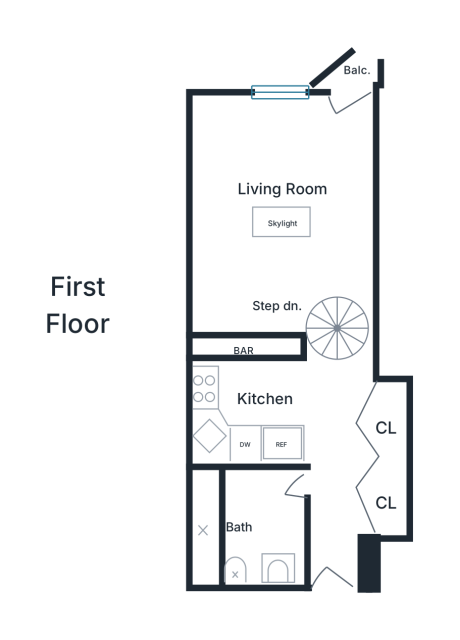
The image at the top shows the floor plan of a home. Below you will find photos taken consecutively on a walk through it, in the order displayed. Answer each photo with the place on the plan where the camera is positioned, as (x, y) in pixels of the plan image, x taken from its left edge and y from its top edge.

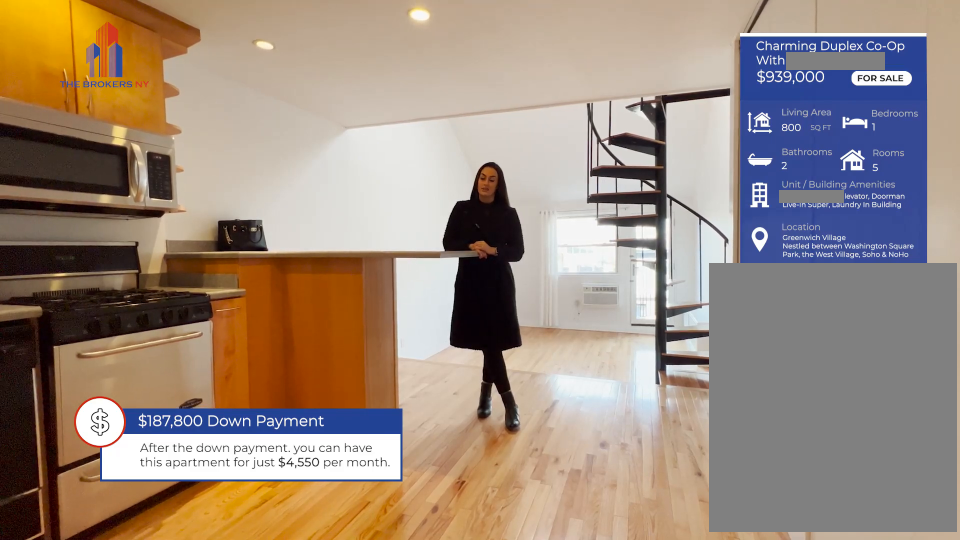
(339, 491)
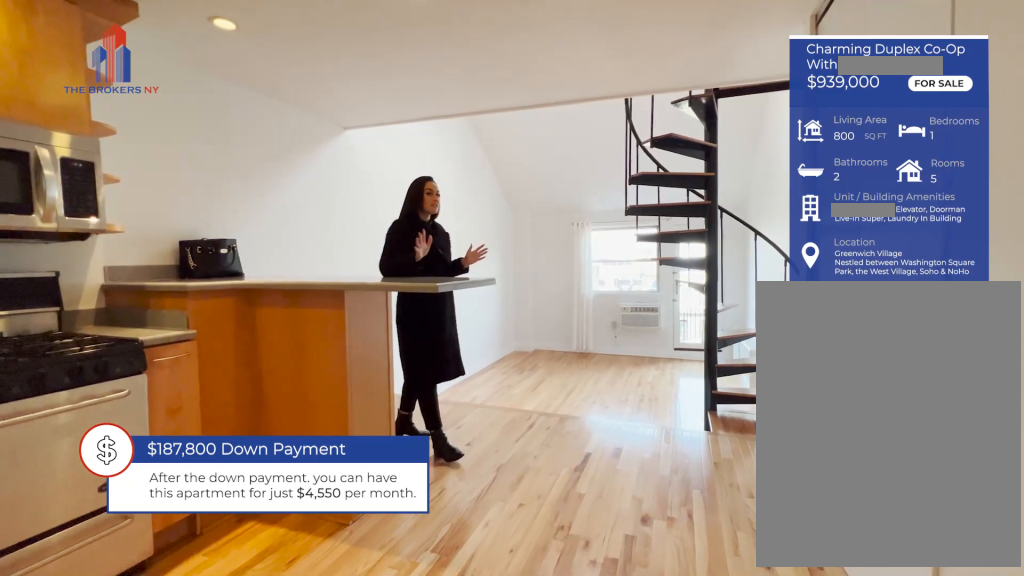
(340, 465)
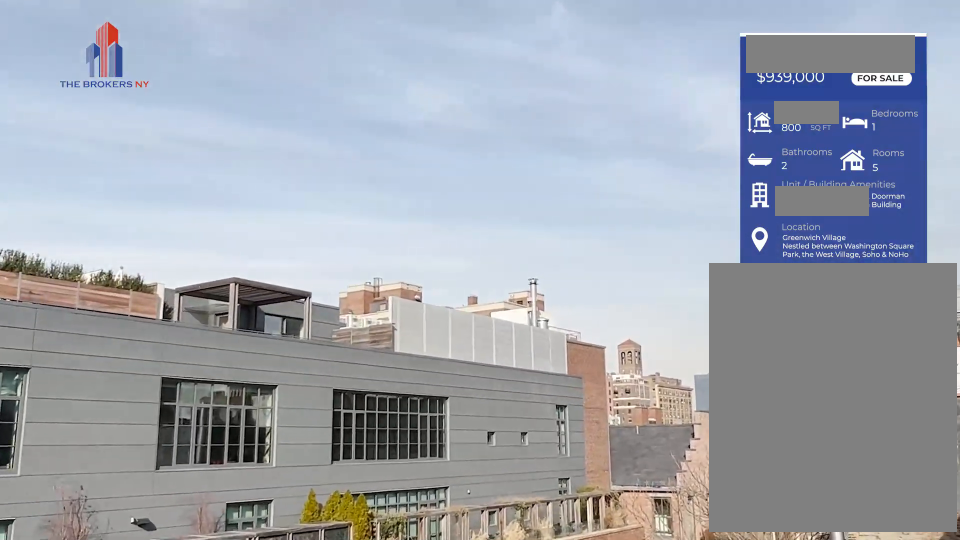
(355, 63)
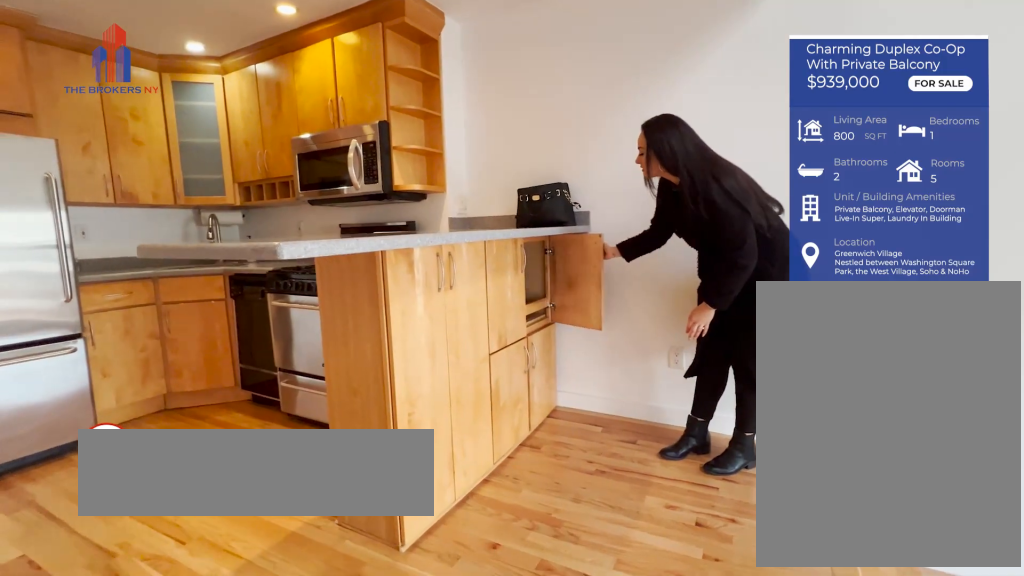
(288, 326)
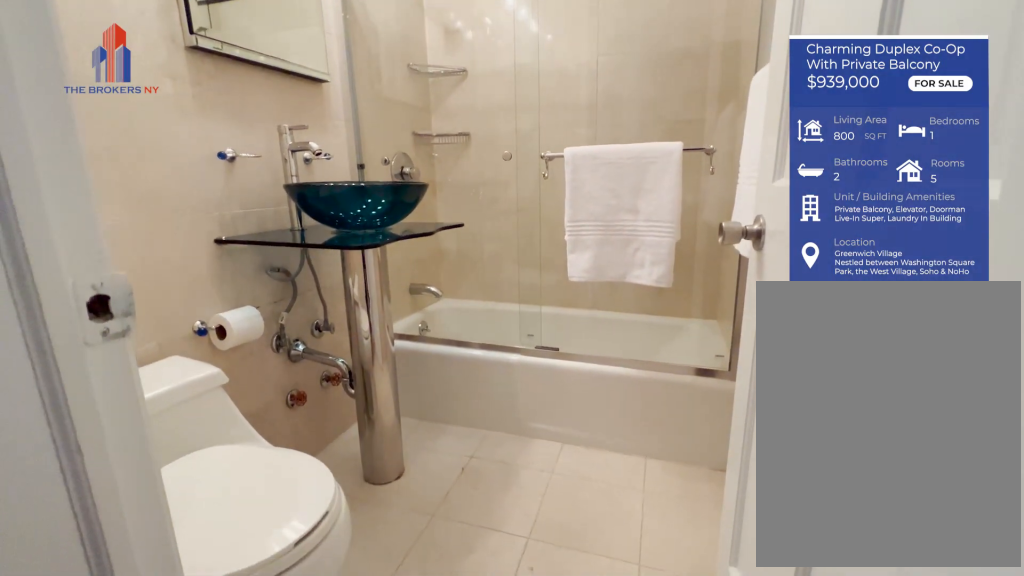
(309, 488)
